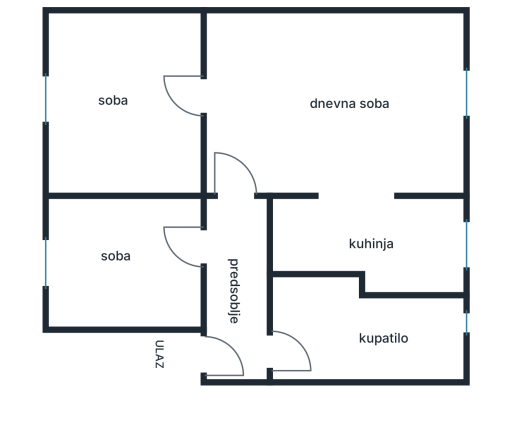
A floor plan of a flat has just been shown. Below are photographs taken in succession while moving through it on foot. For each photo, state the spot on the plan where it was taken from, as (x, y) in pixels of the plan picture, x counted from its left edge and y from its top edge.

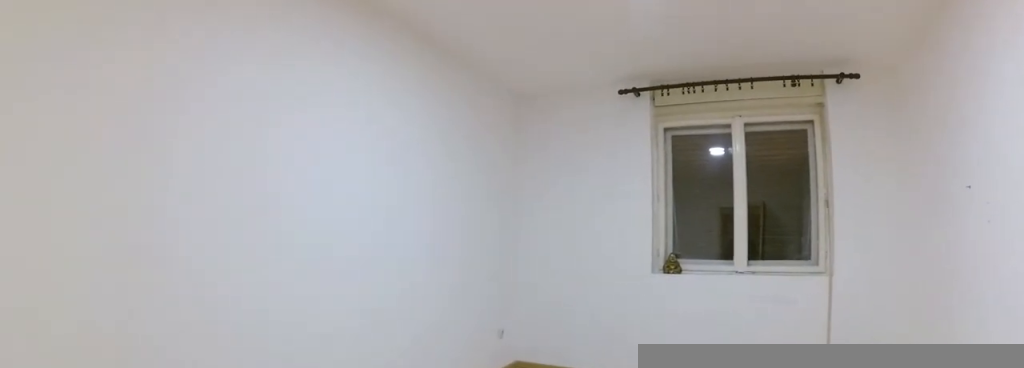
(203, 235)
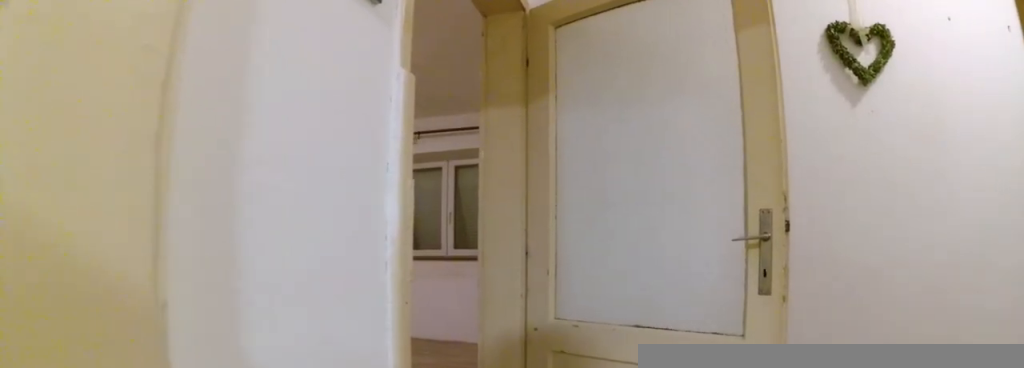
(174, 251)
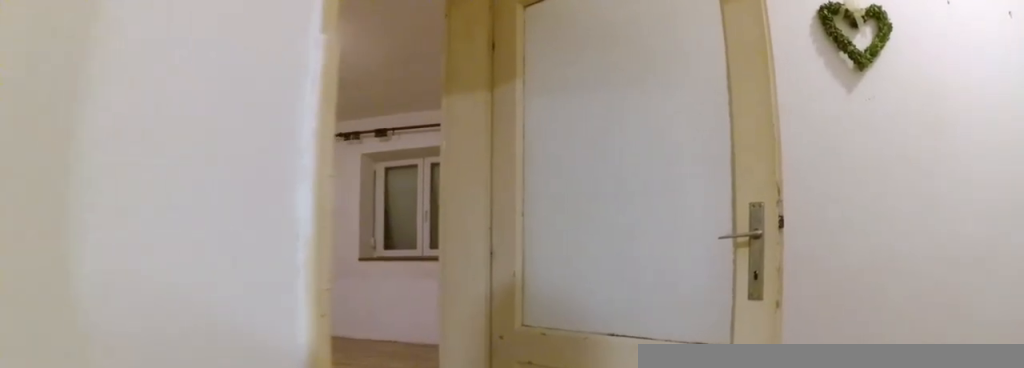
(181, 251)
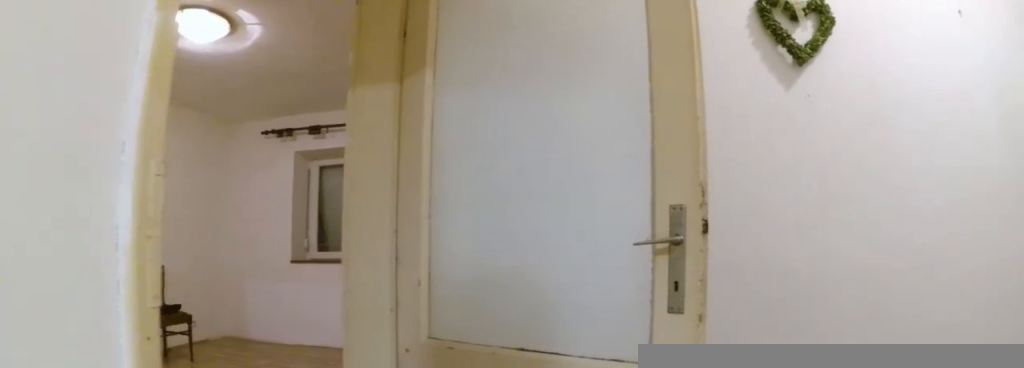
(192, 249)
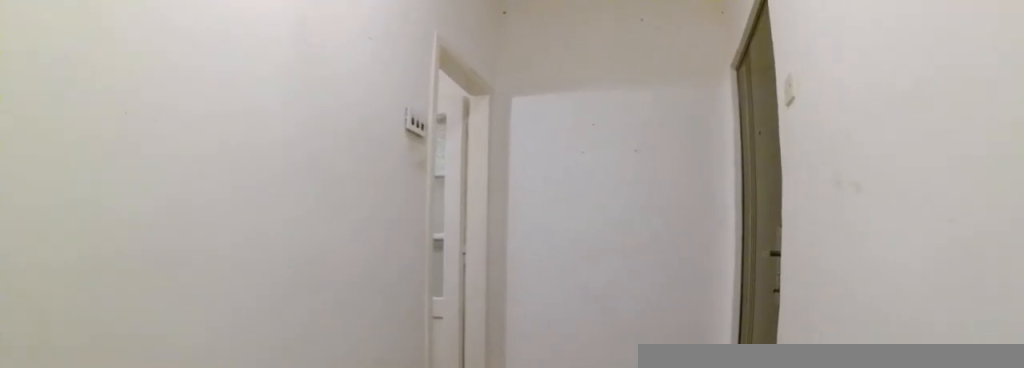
(235, 258)
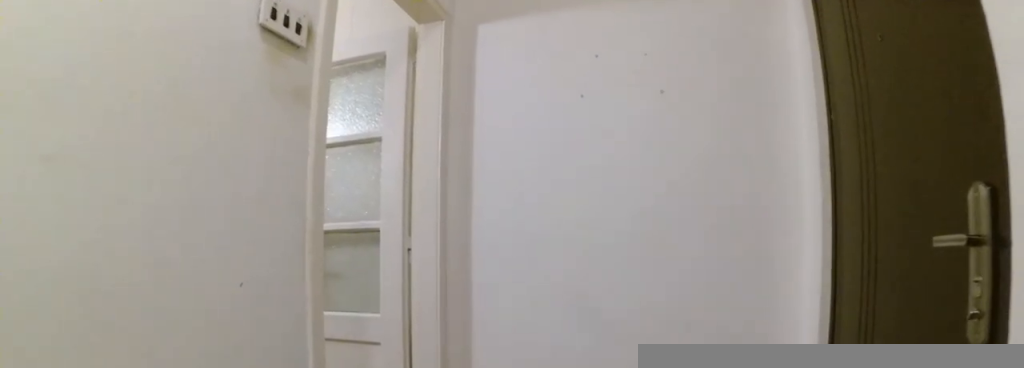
(233, 300)
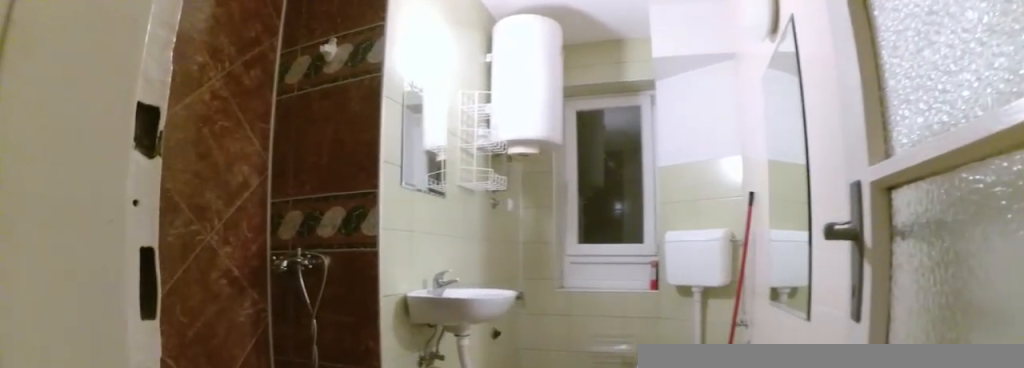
(236, 349)
